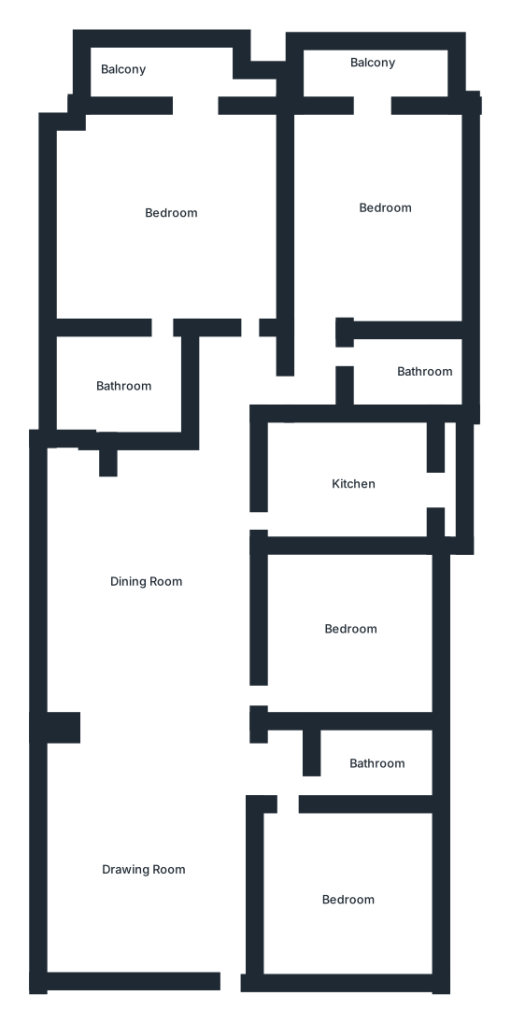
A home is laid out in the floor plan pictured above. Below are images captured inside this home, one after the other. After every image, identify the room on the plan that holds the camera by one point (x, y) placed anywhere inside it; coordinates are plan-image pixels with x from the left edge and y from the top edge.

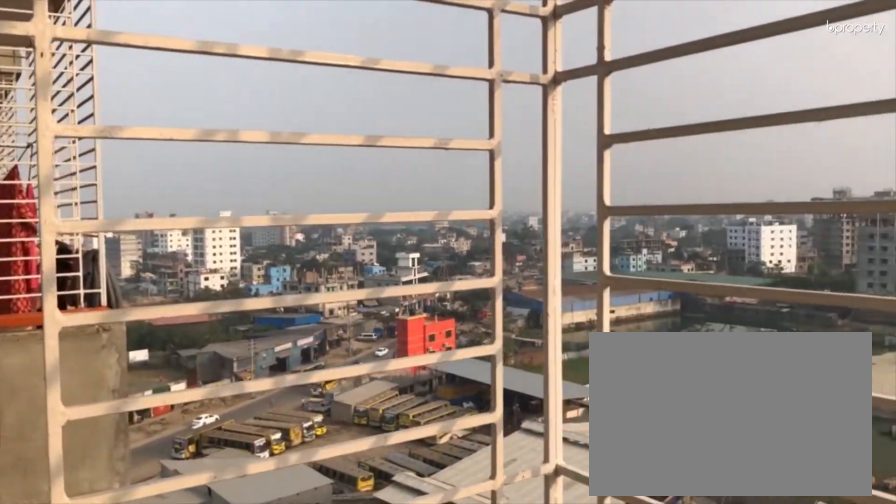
(158, 68)
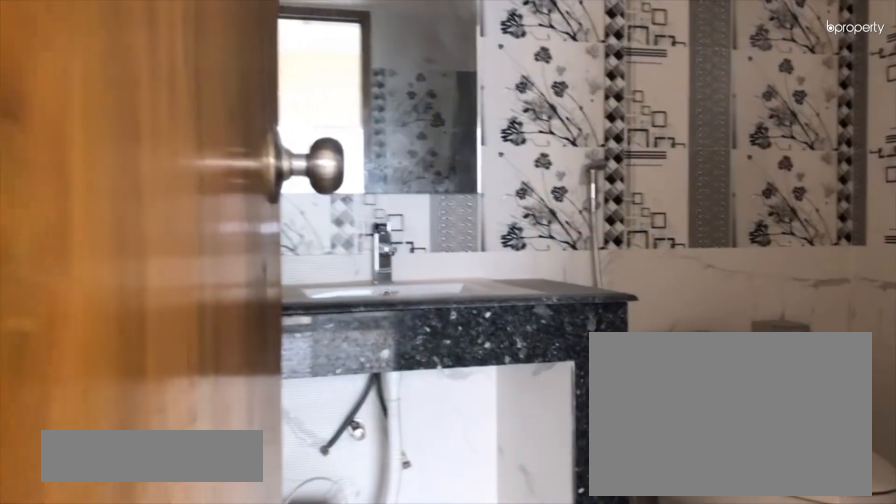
(120, 385)
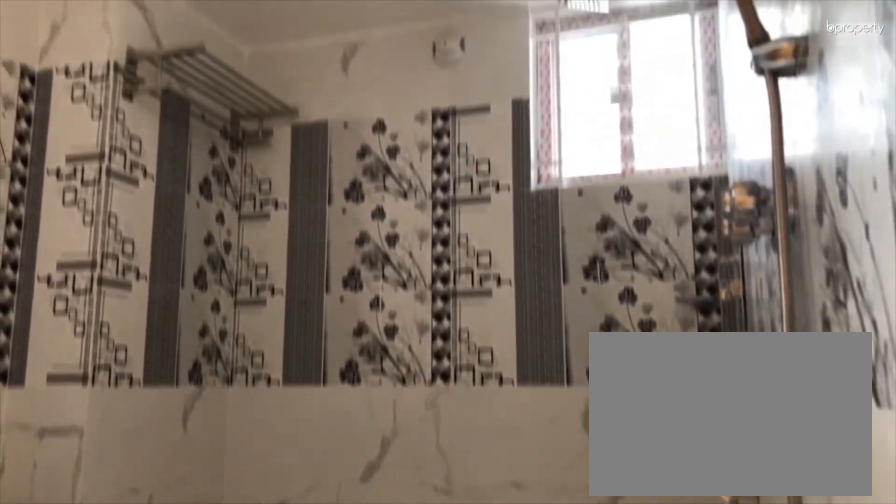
(120, 385)
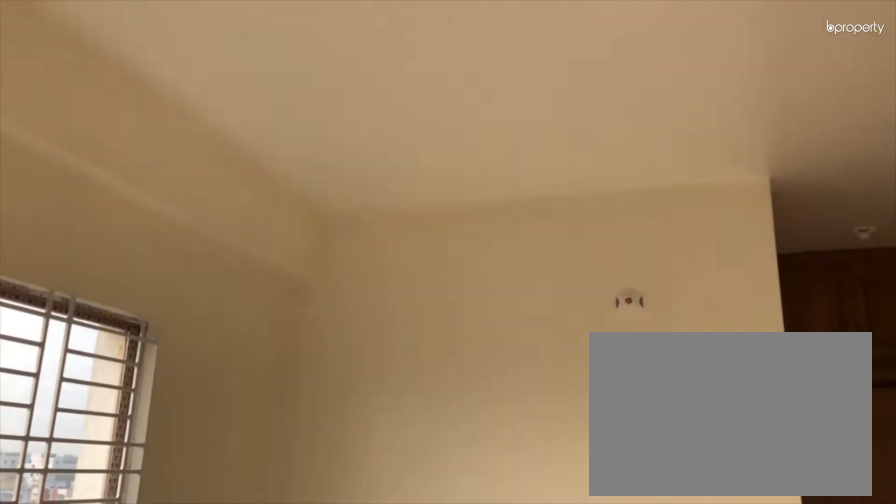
(380, 205)
